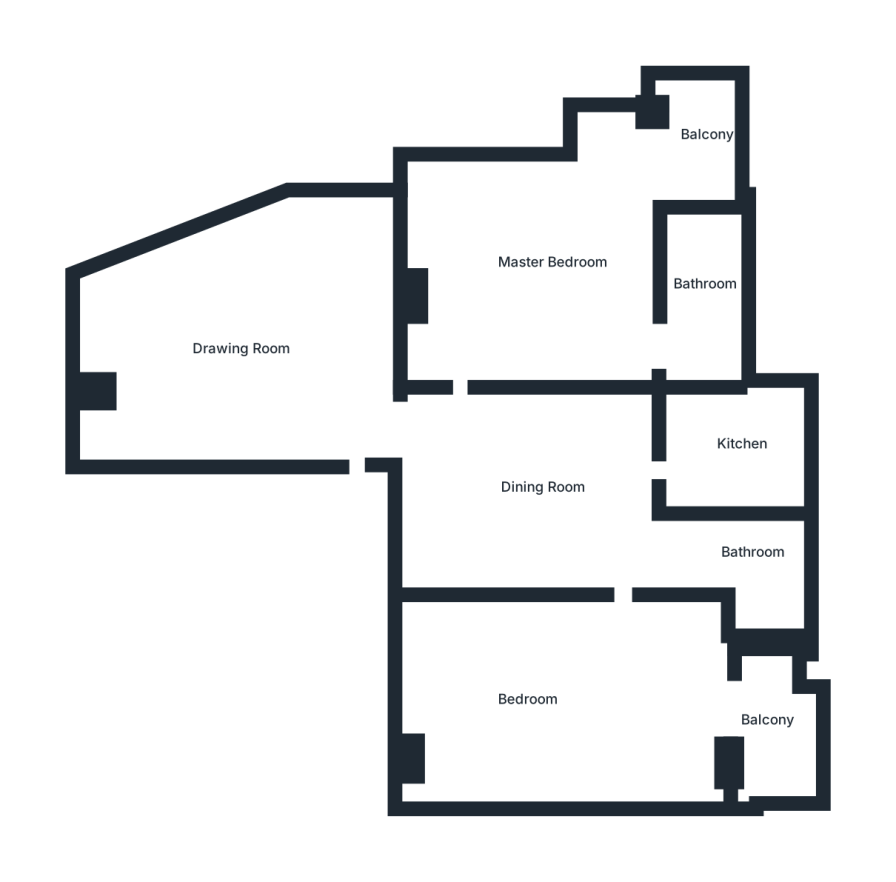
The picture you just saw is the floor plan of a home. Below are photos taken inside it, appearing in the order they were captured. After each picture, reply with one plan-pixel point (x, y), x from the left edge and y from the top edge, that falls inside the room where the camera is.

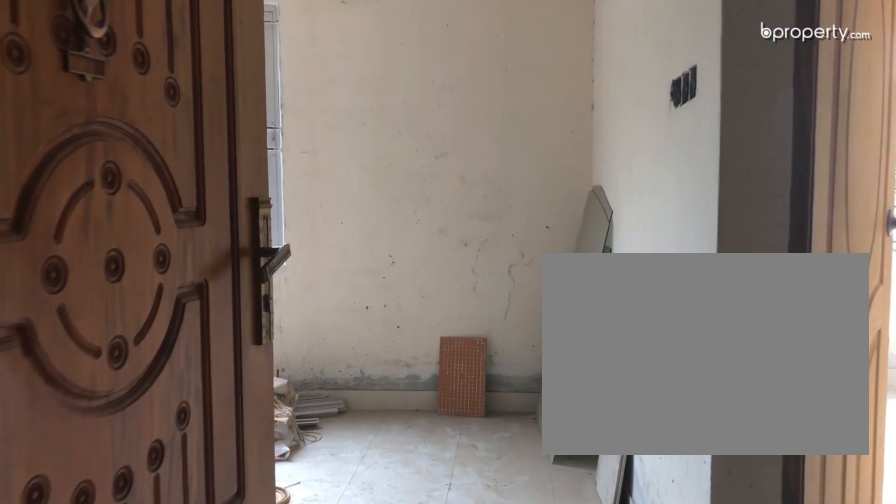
(379, 424)
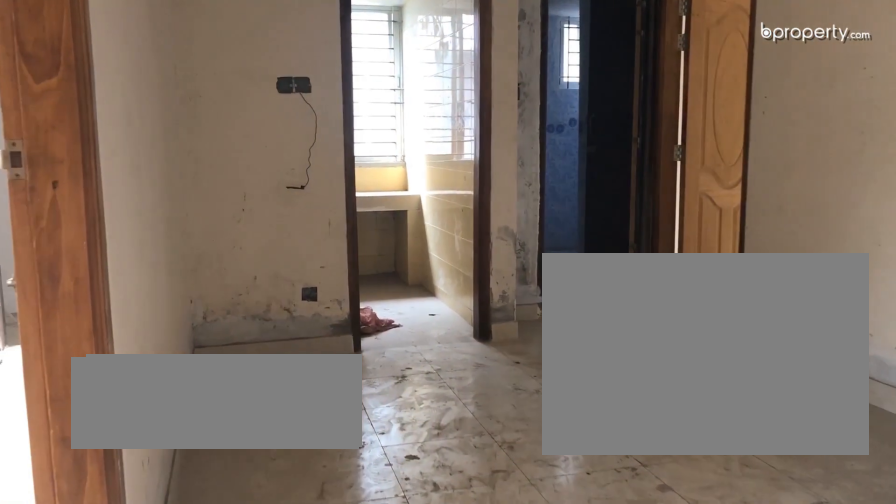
(516, 505)
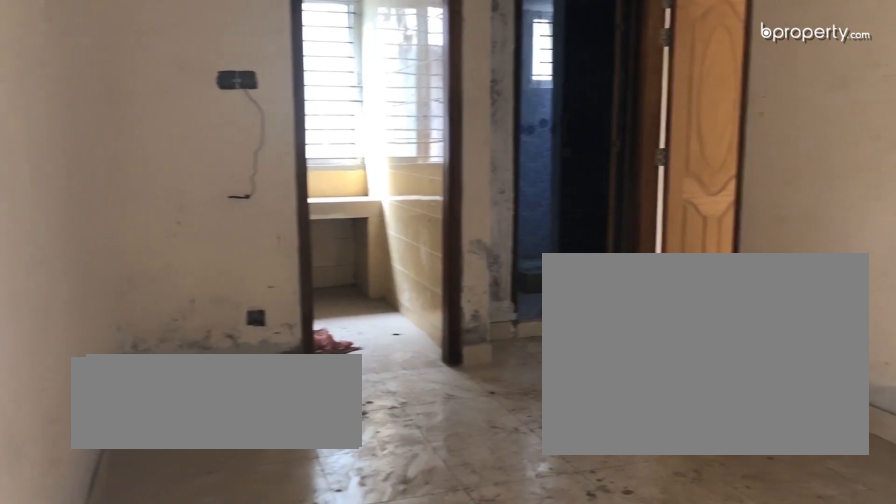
(516, 505)
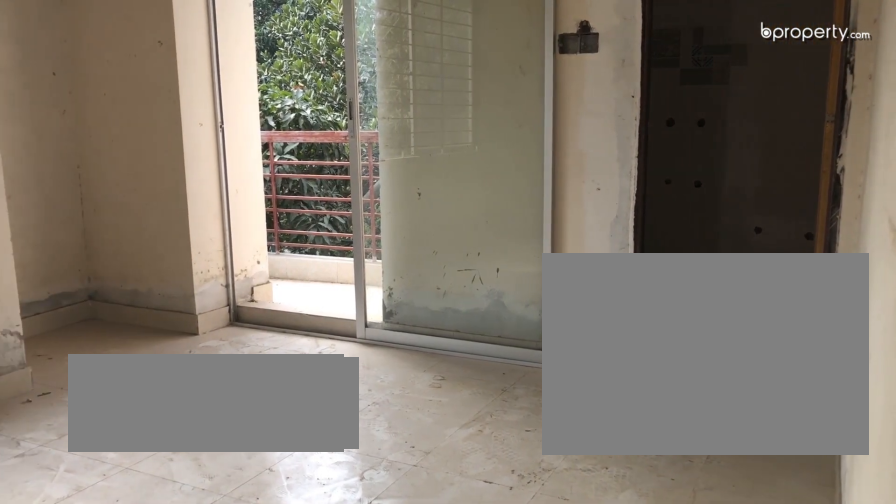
(554, 295)
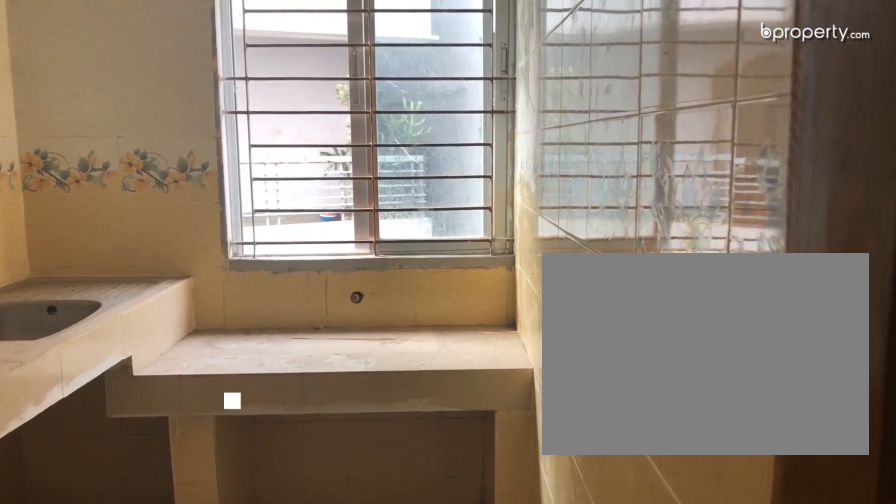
(732, 452)
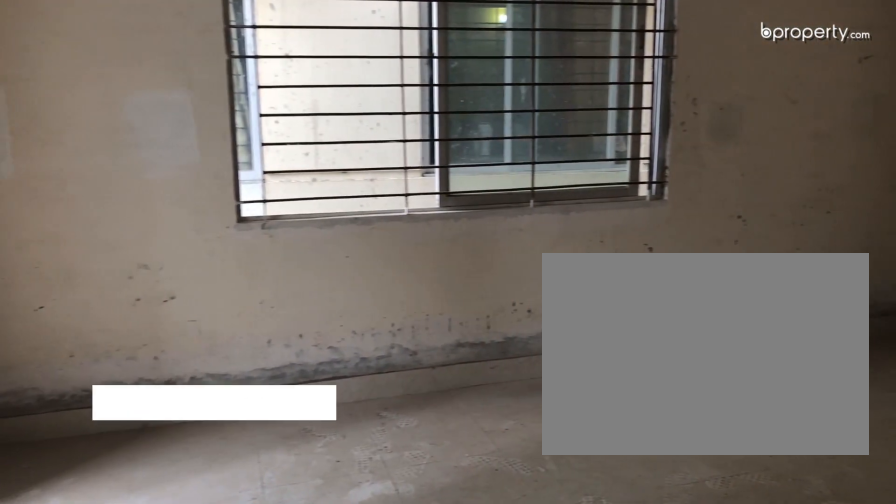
(590, 688)
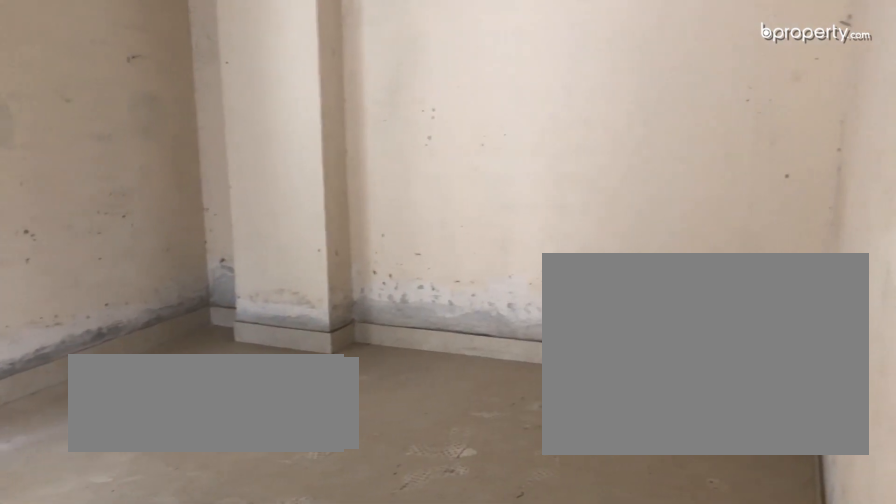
(590, 688)
